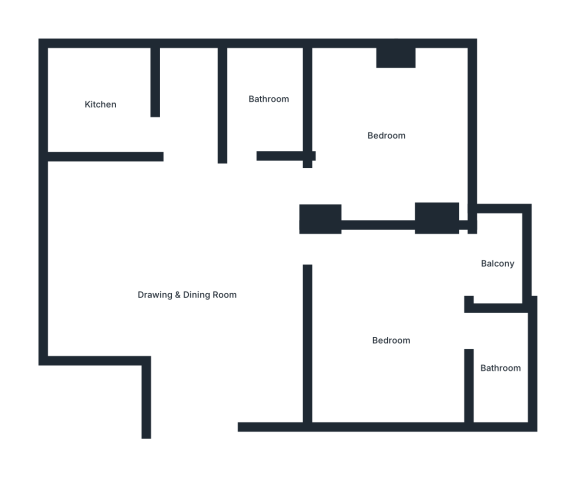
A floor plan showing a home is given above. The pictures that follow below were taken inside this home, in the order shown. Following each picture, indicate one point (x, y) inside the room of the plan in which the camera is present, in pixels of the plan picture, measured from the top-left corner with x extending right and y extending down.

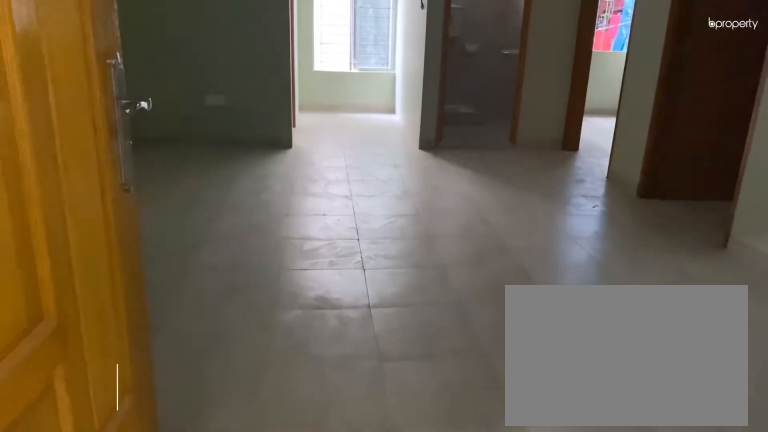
(194, 416)
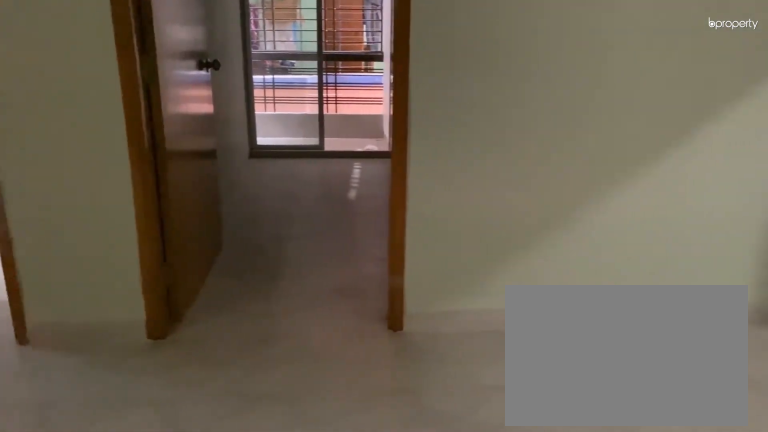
(192, 300)
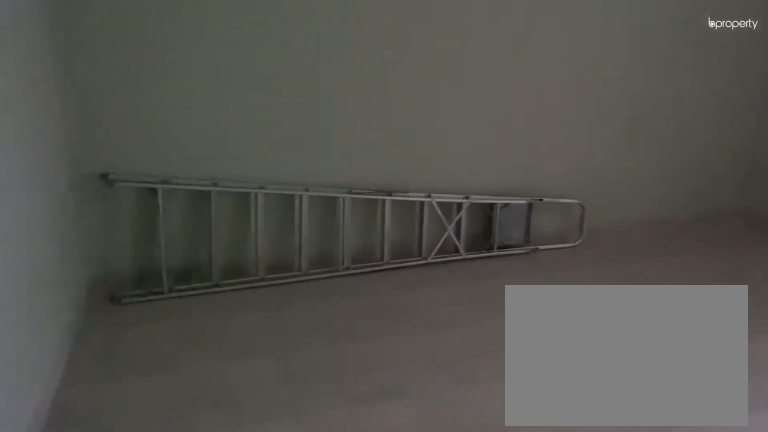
(192, 300)
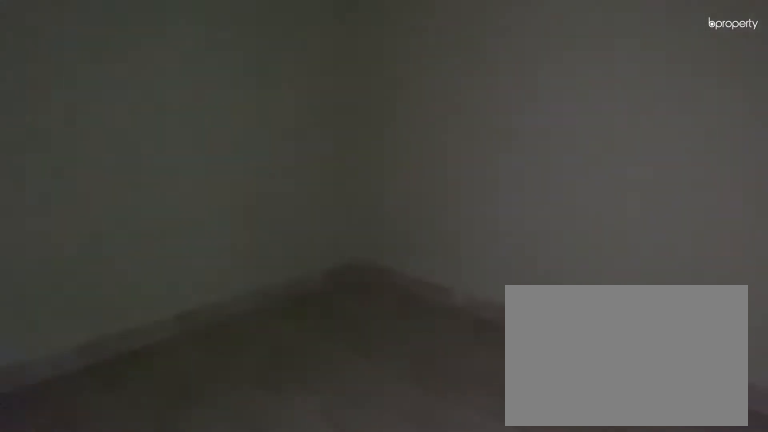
(392, 343)
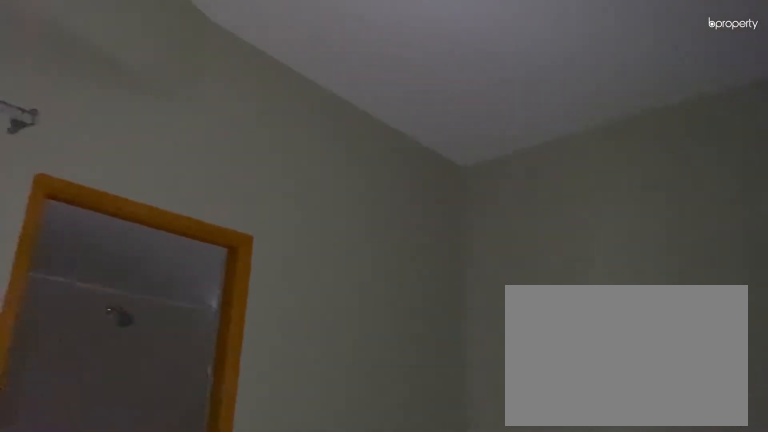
(392, 343)
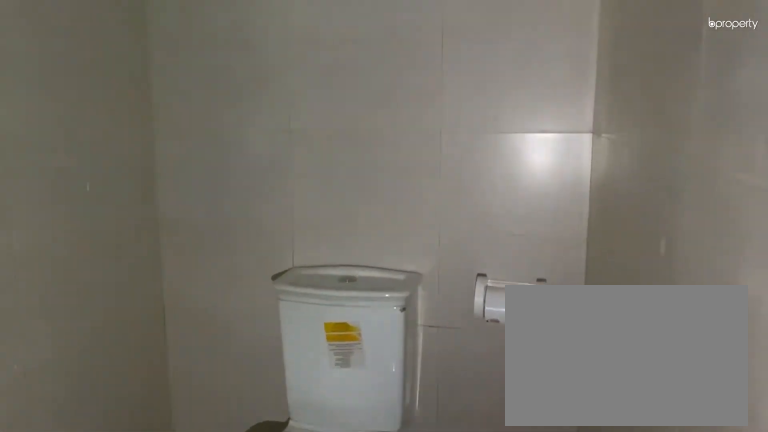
(500, 369)
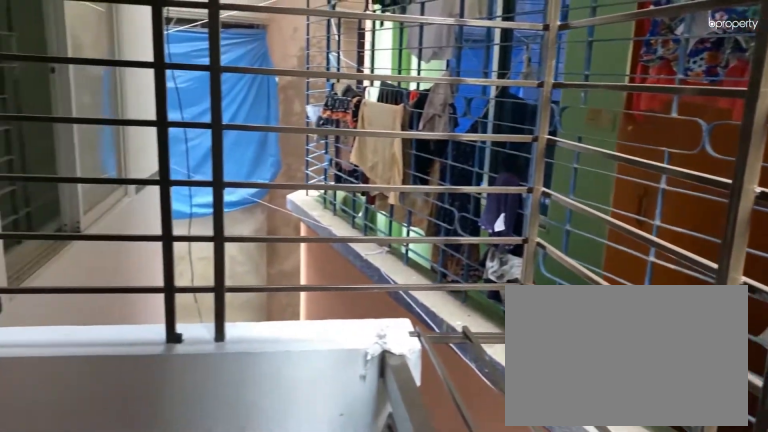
(500, 261)
